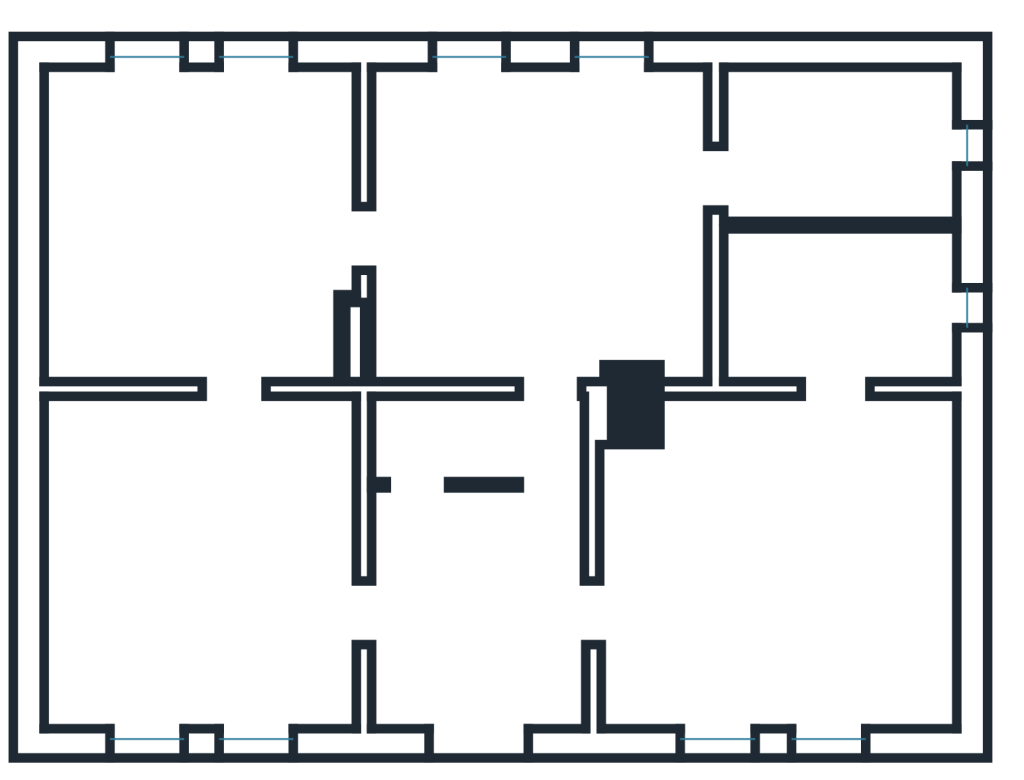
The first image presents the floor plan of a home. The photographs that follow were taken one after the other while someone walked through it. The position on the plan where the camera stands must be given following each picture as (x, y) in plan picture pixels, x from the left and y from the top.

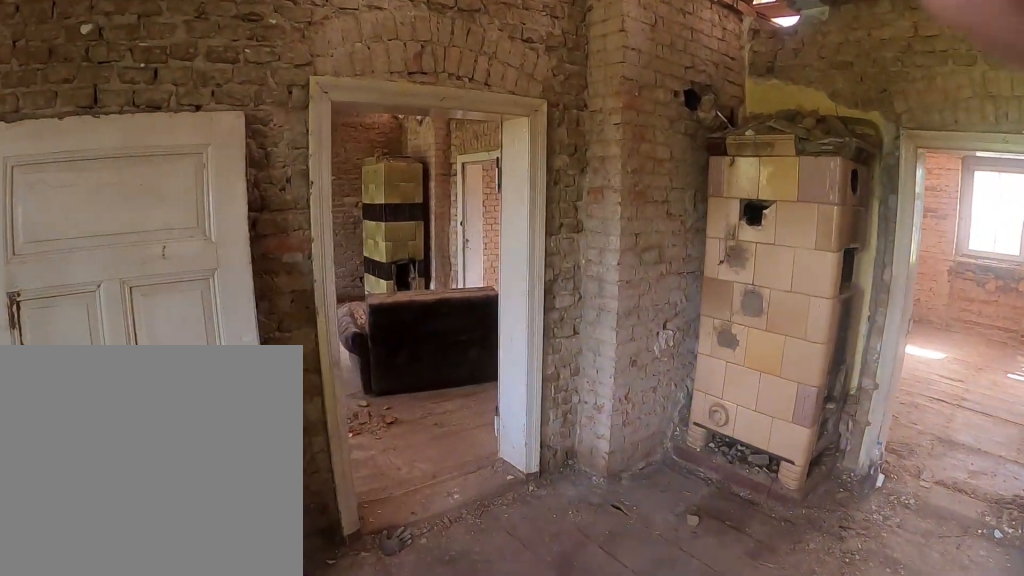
(272, 208)
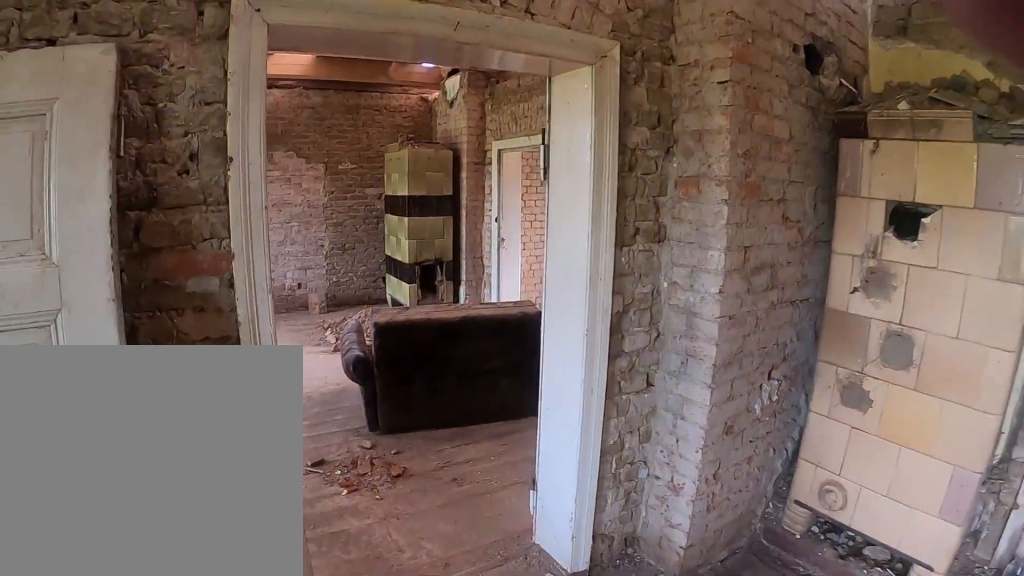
(290, 219)
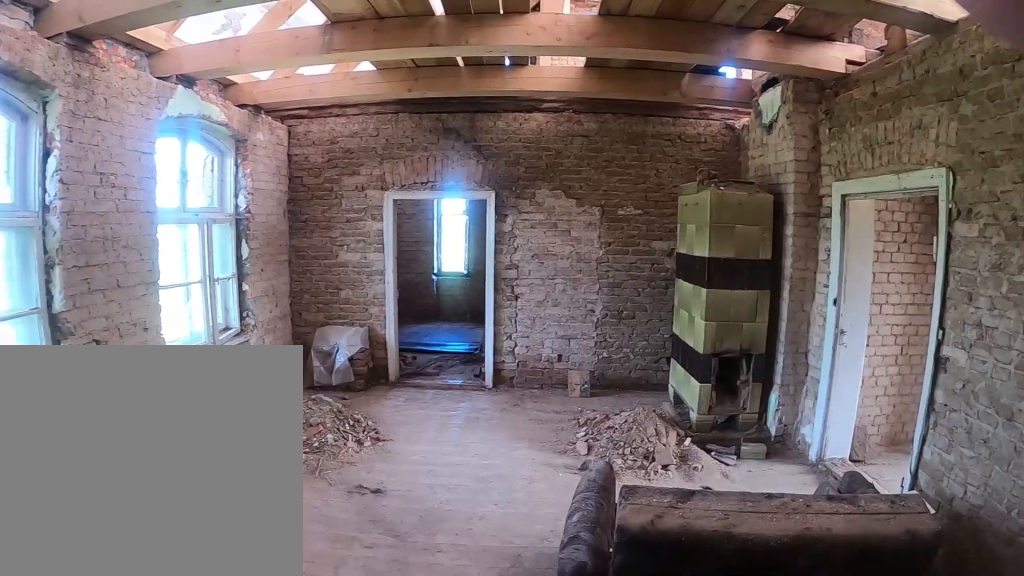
(363, 239)
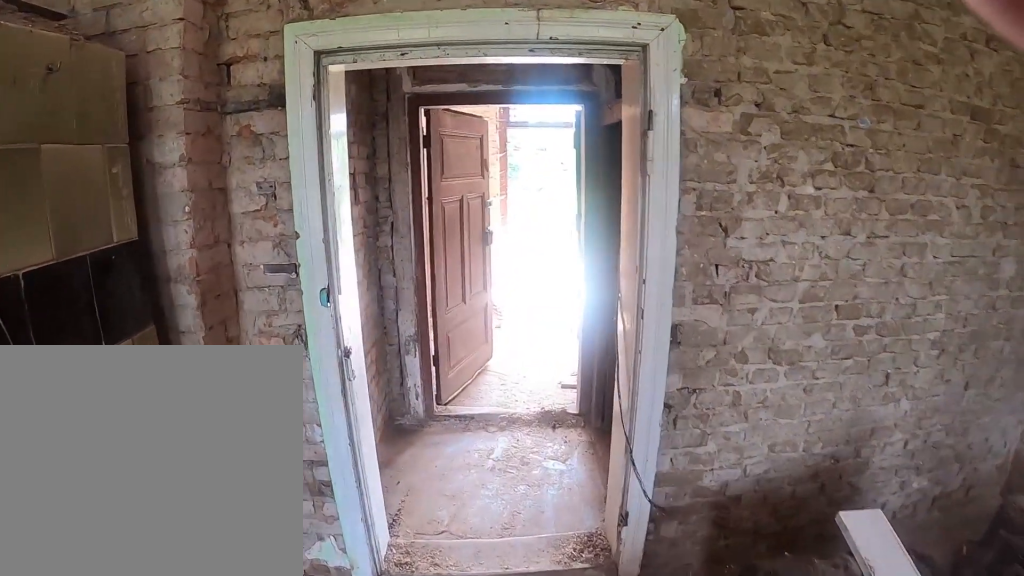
(597, 329)
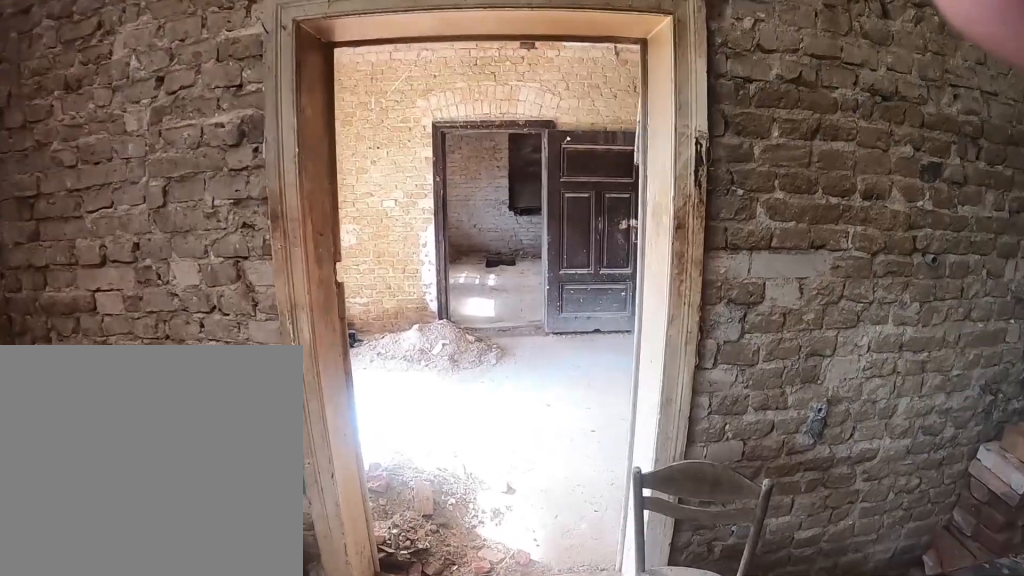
(664, 588)
